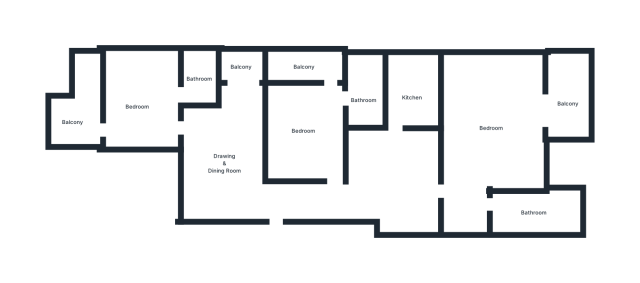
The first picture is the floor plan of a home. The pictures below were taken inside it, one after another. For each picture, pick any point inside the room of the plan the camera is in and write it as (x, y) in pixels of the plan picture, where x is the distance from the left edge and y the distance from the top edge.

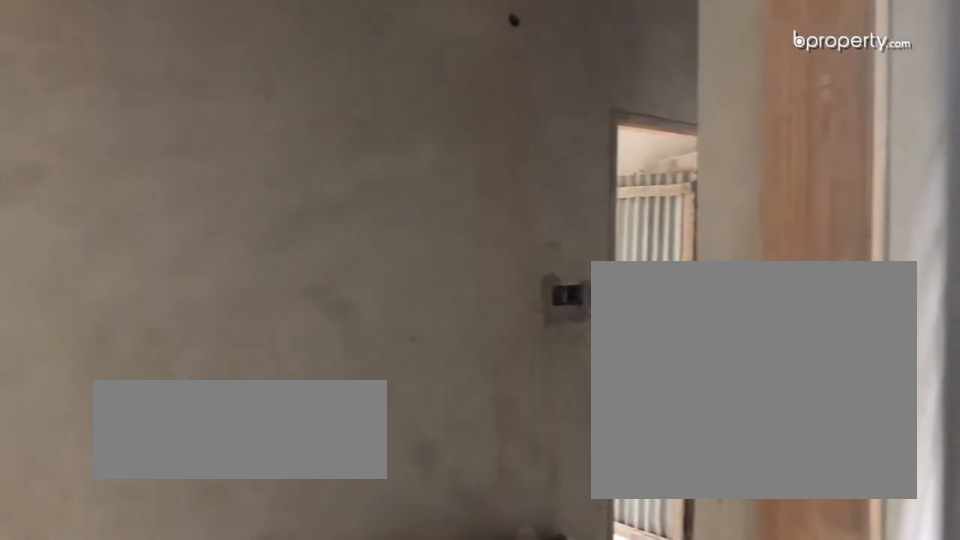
(237, 166)
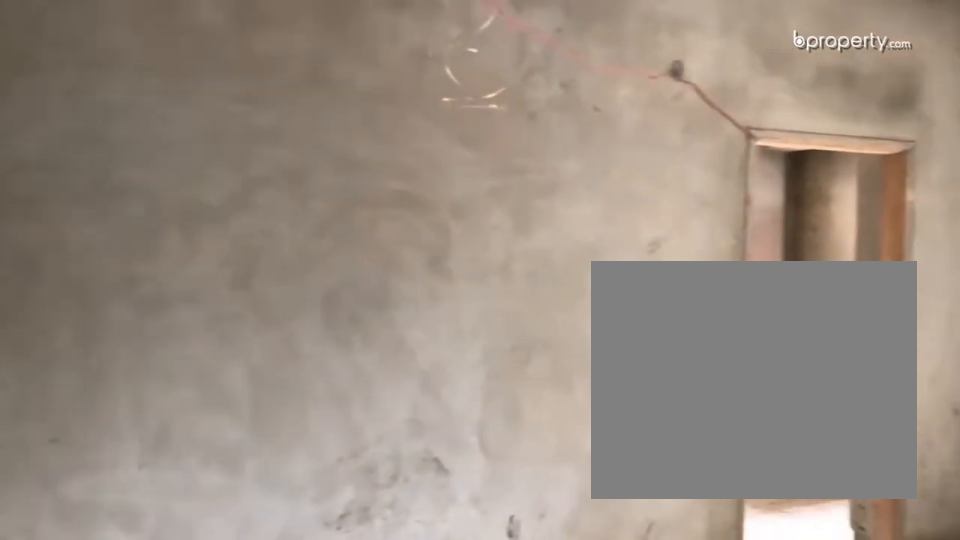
(237, 166)
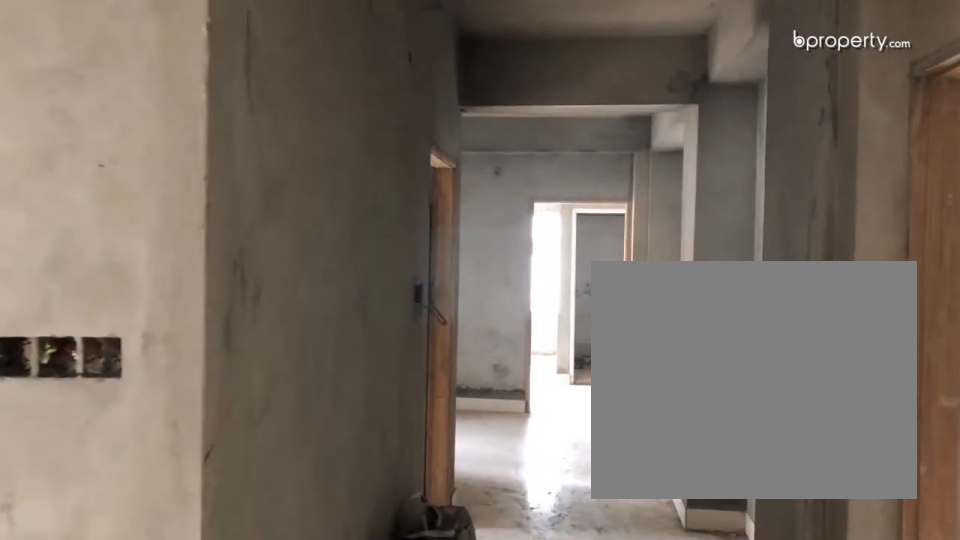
(237, 166)
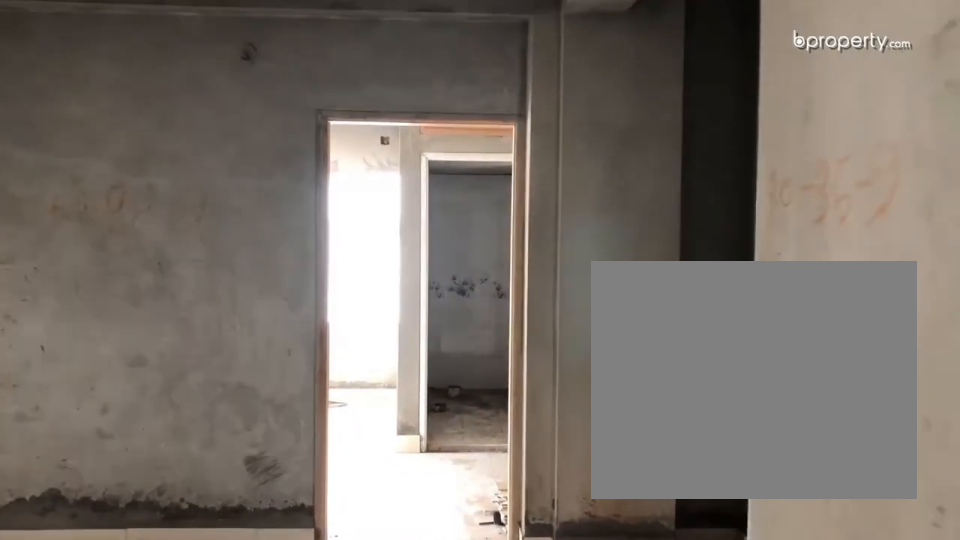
(398, 187)
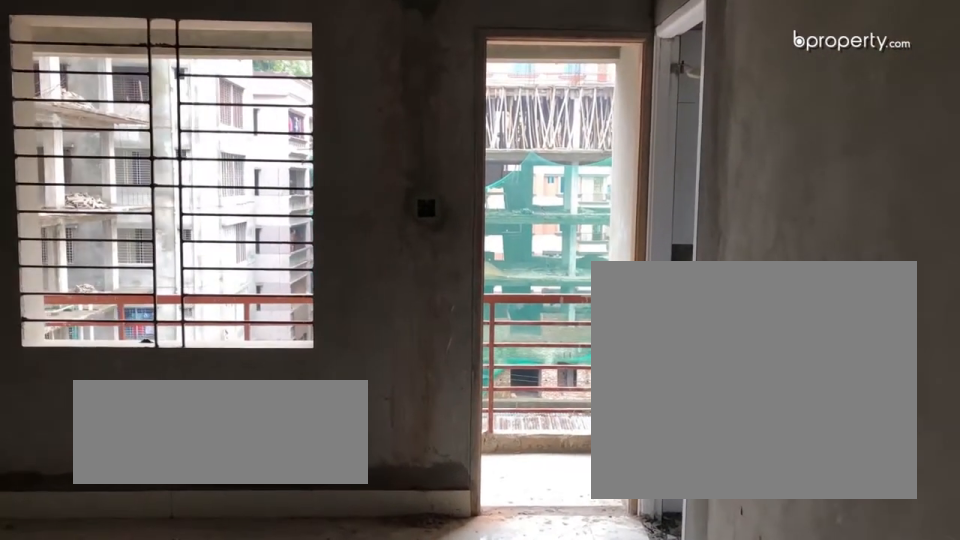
(305, 131)
